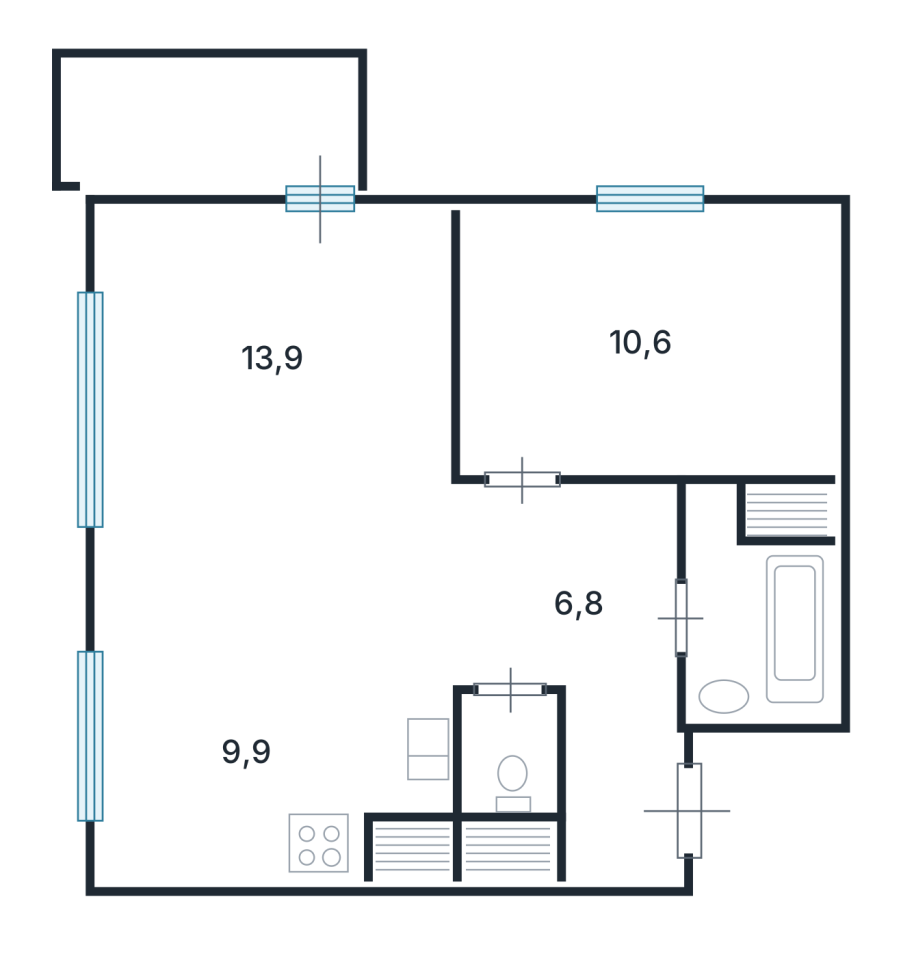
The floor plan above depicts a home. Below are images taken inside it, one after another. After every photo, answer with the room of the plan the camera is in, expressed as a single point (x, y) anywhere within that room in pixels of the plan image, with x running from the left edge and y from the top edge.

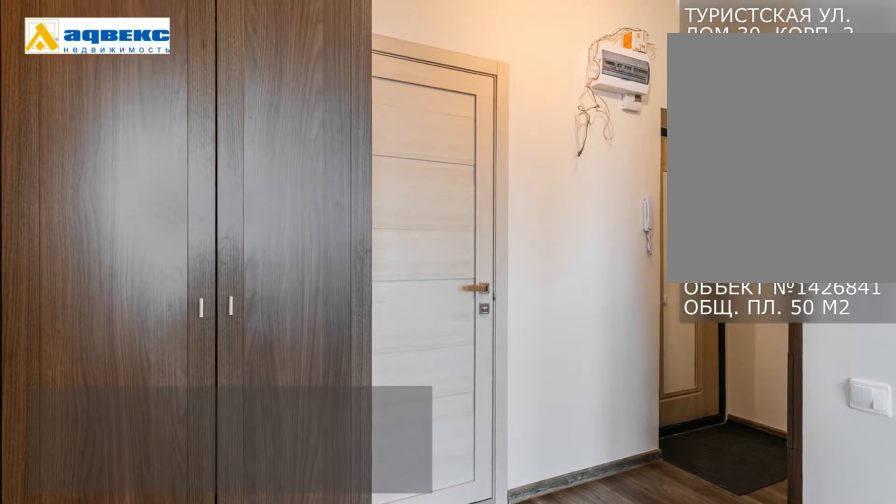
(583, 590)
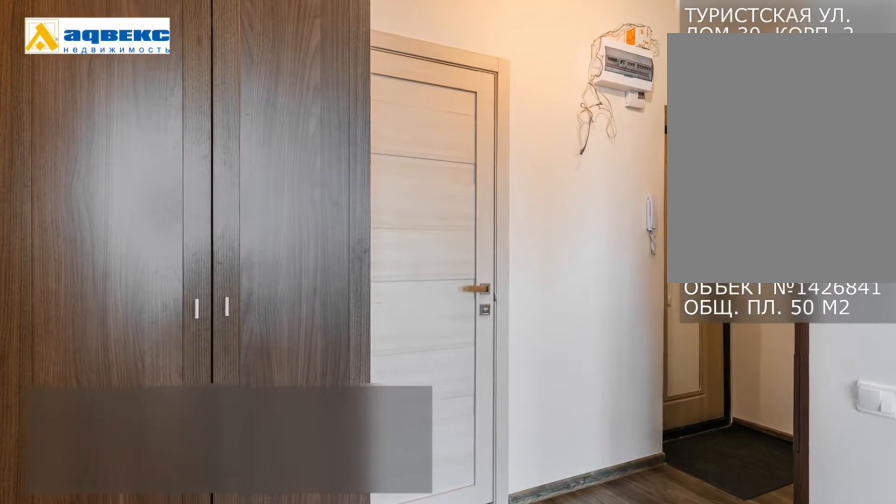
(583, 590)
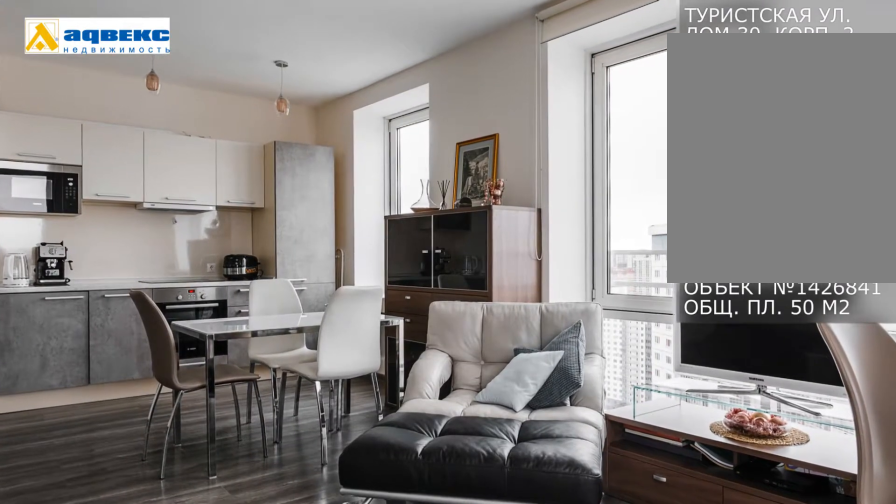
(284, 369)
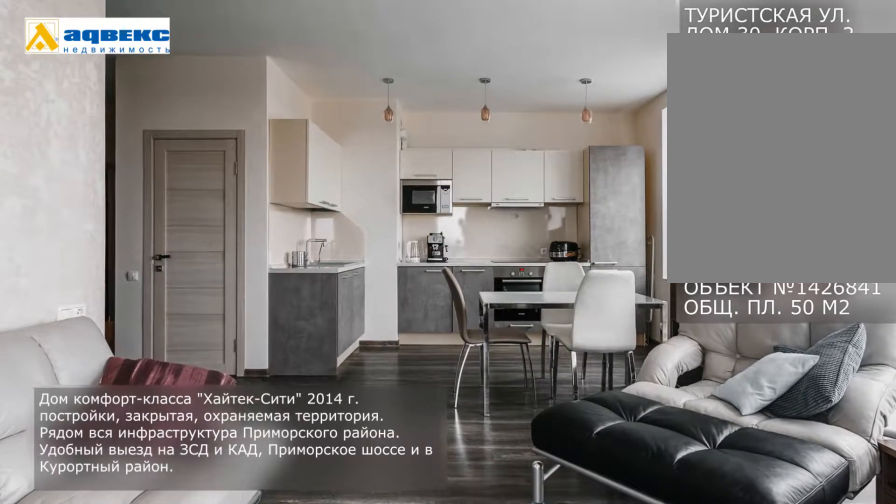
(284, 369)
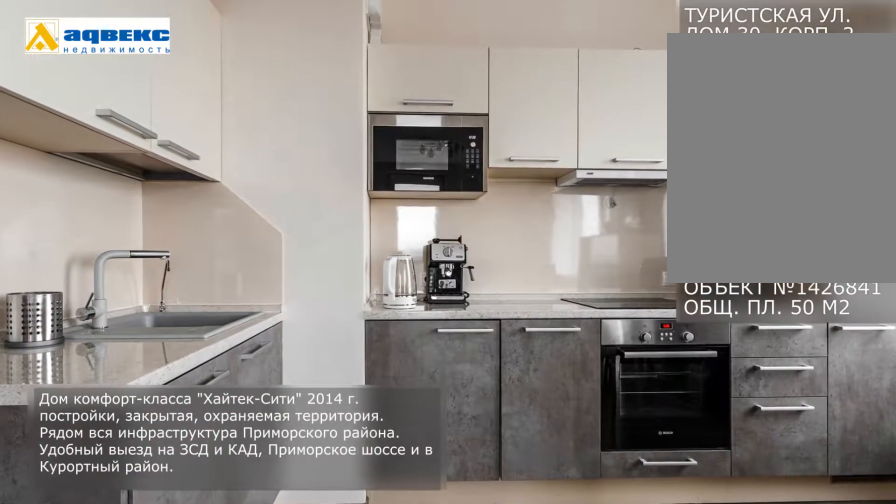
(244, 744)
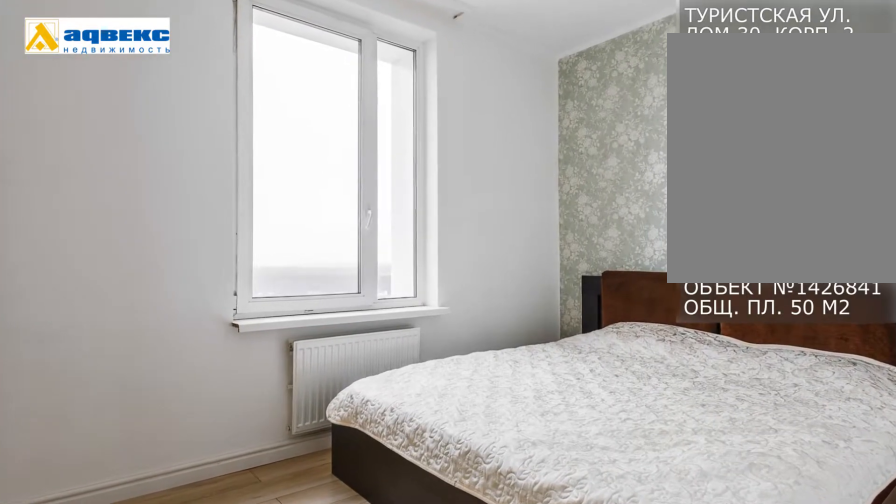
(649, 341)
